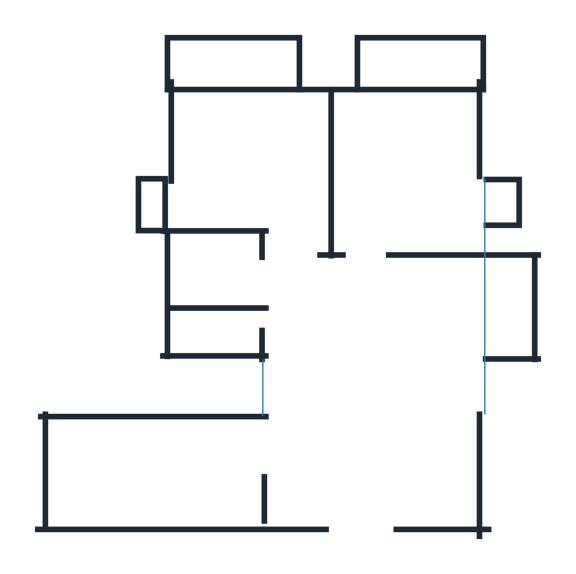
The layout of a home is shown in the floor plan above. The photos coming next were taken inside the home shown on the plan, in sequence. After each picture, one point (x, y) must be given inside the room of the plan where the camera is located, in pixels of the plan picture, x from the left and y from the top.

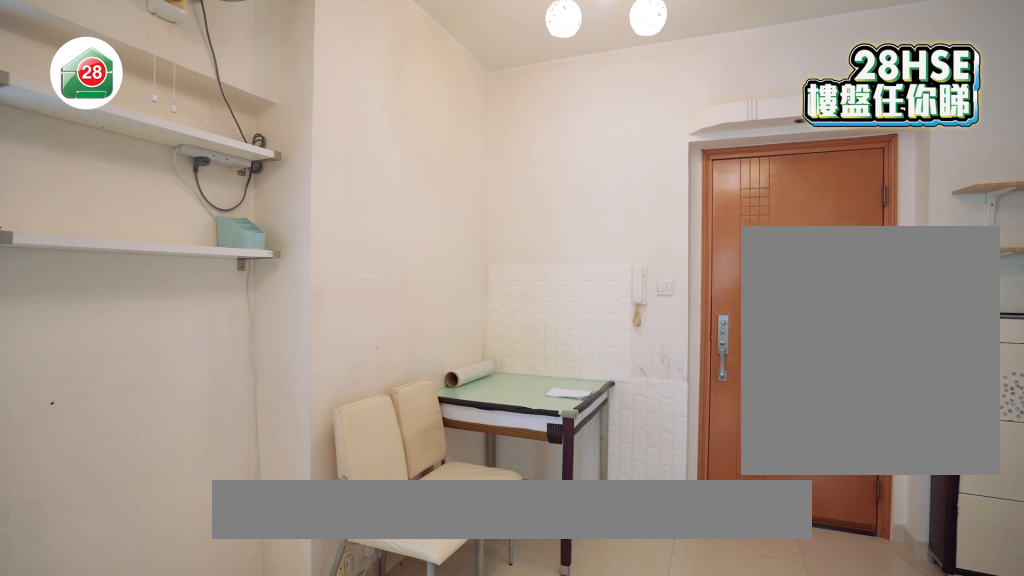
(375, 426)
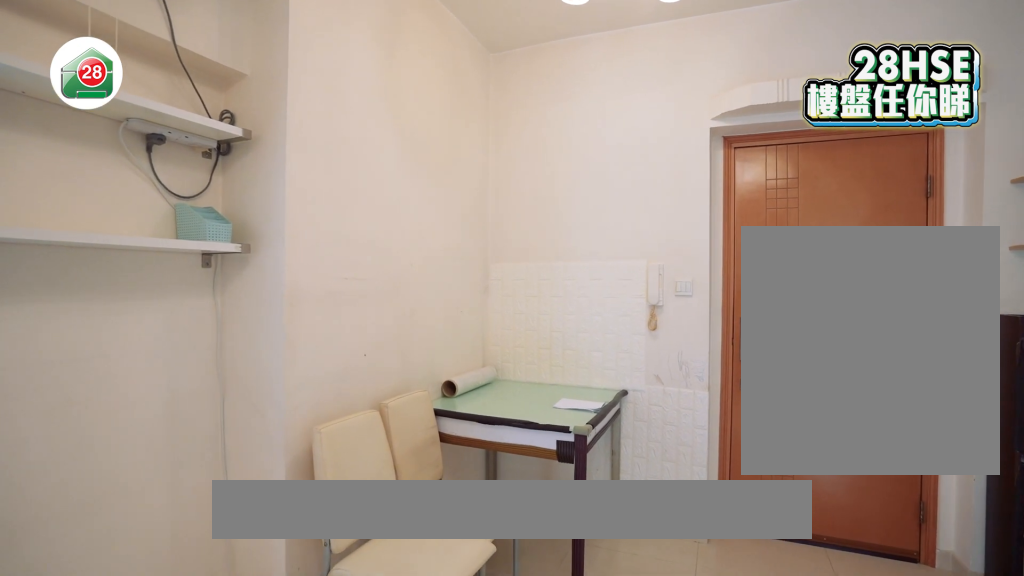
(374, 404)
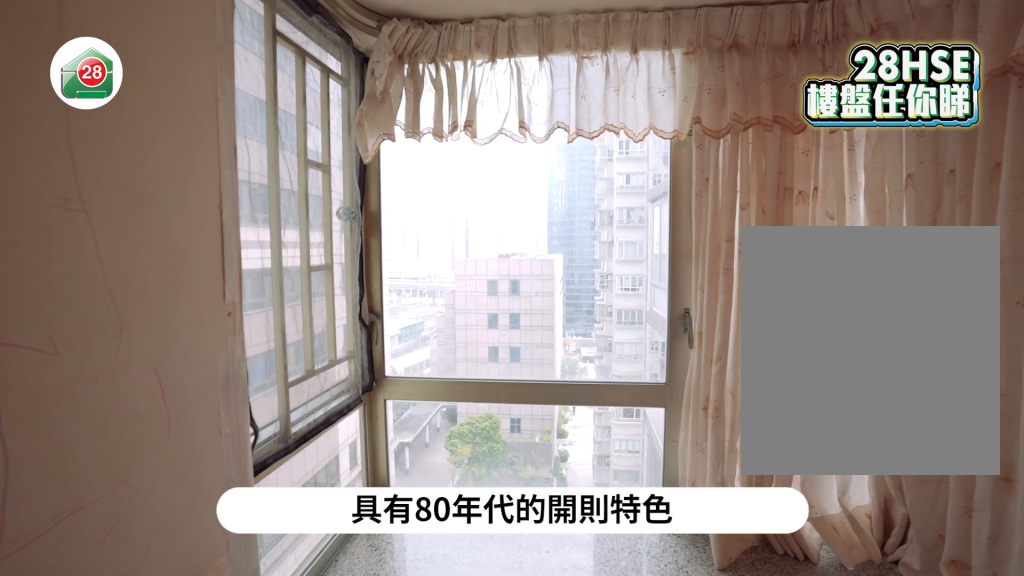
(375, 404)
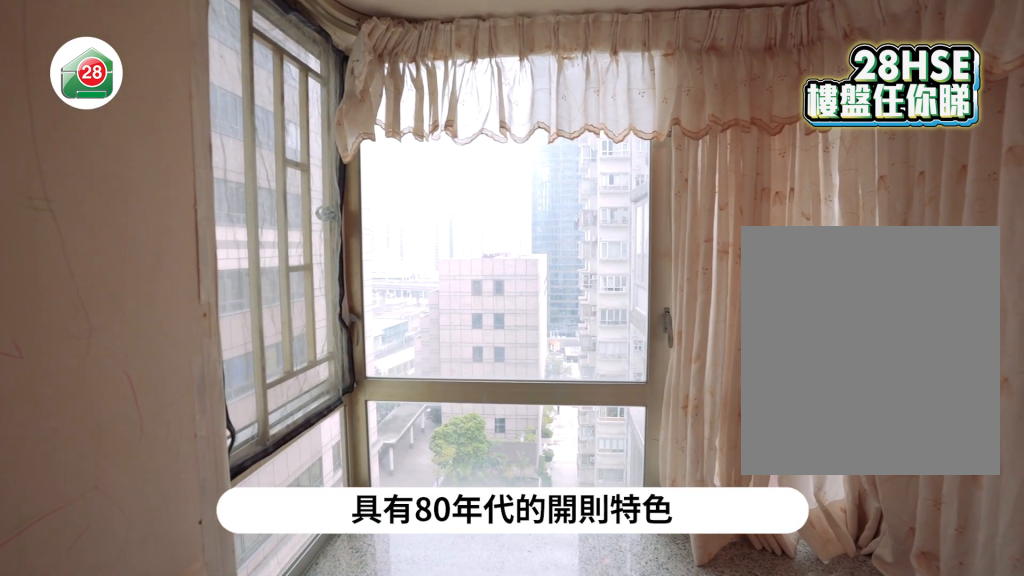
(372, 398)
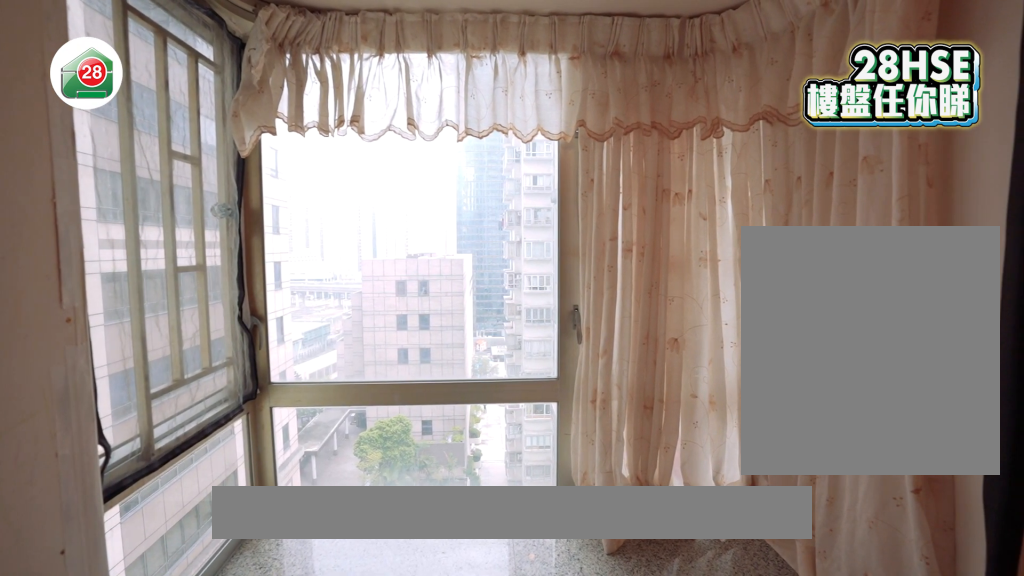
(375, 426)
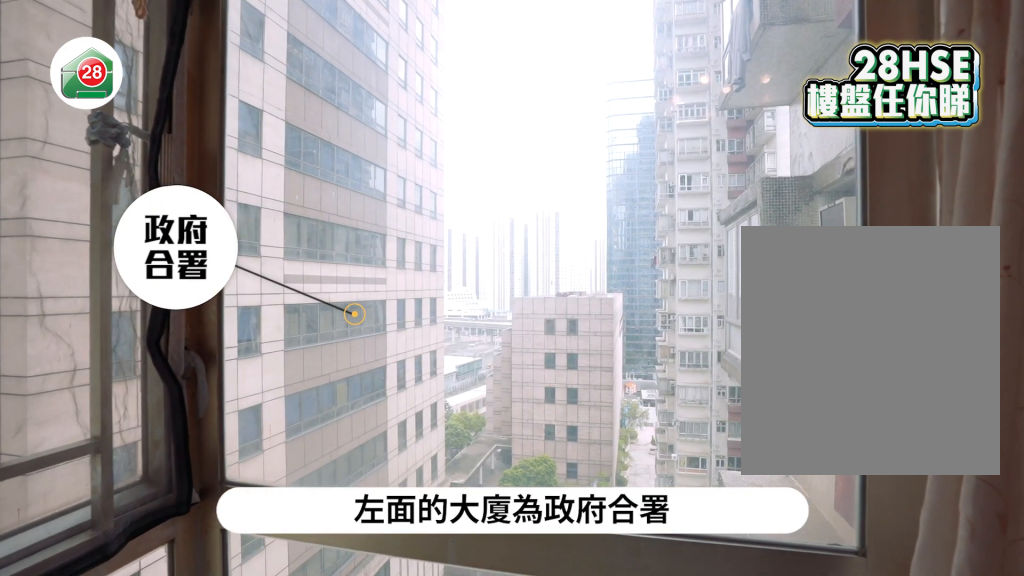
(374, 403)
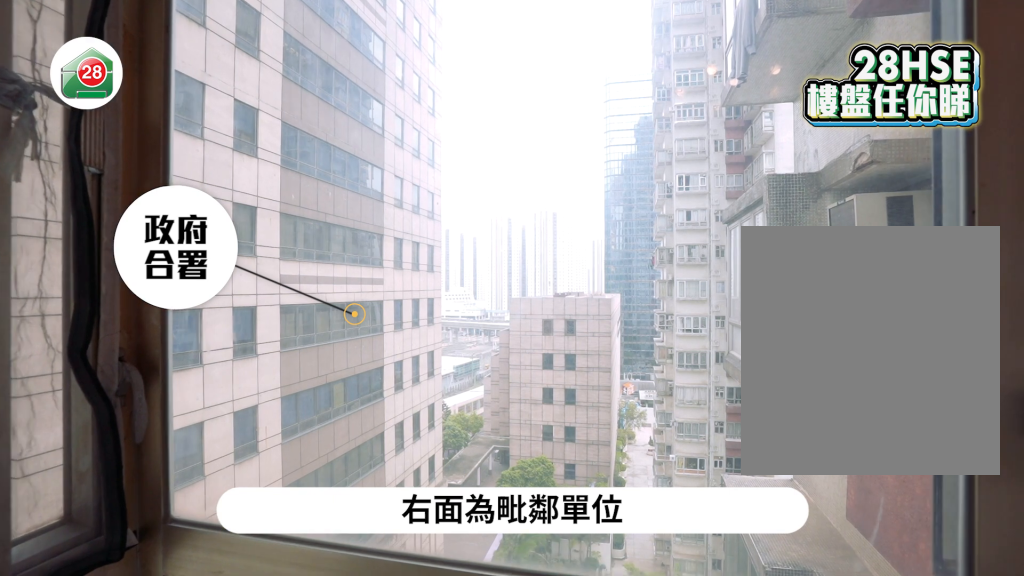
(374, 402)
